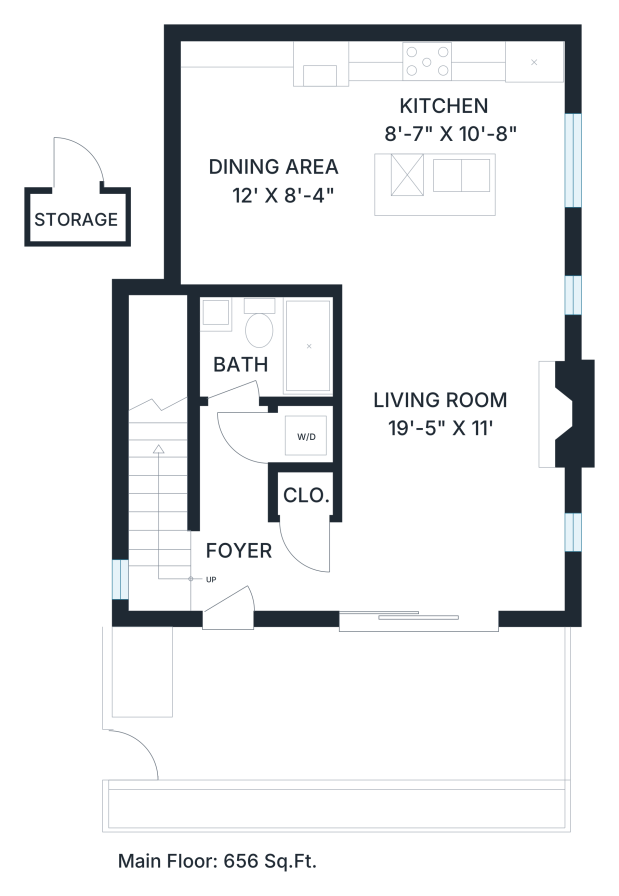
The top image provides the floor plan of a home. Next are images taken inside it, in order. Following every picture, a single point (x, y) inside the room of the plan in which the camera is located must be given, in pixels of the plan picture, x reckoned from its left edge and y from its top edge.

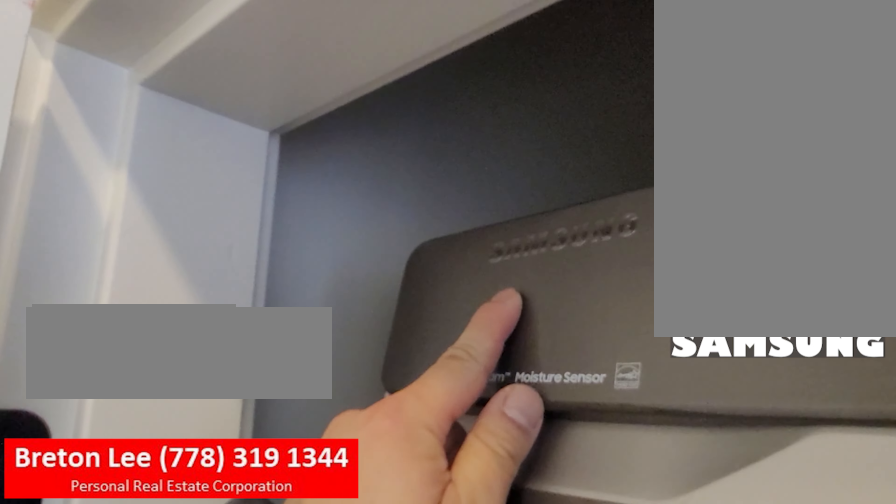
(308, 434)
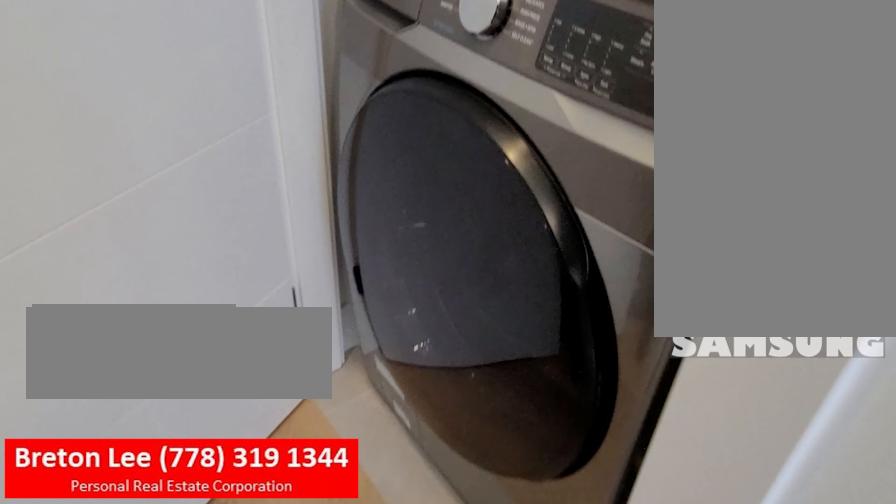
(307, 434)
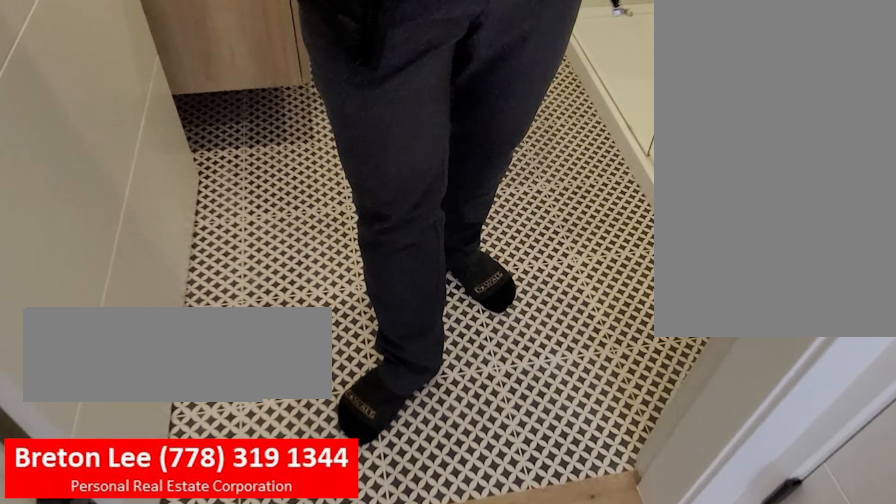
(242, 368)
